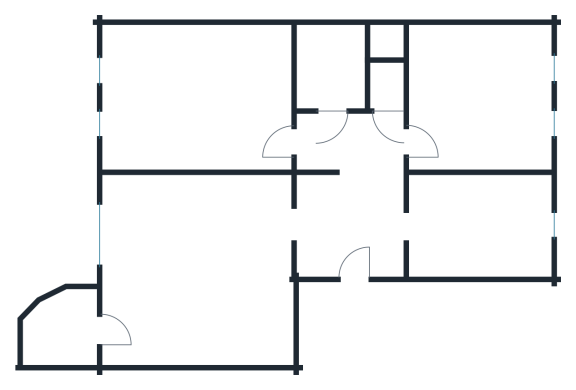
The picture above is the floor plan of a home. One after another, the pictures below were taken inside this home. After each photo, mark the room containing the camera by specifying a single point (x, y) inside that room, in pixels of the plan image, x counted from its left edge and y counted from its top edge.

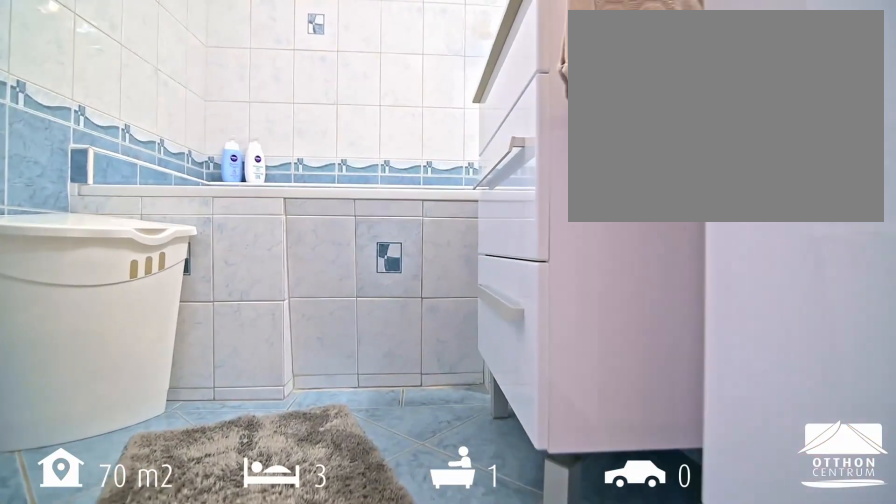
(331, 68)
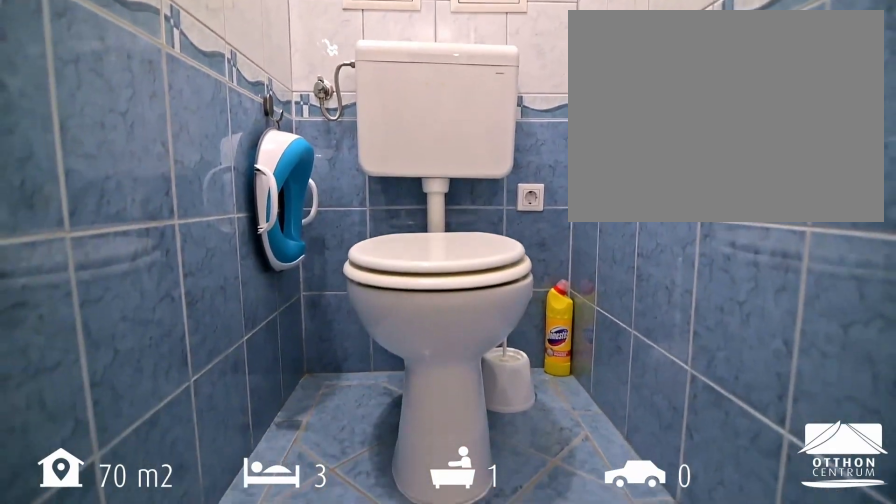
(387, 84)
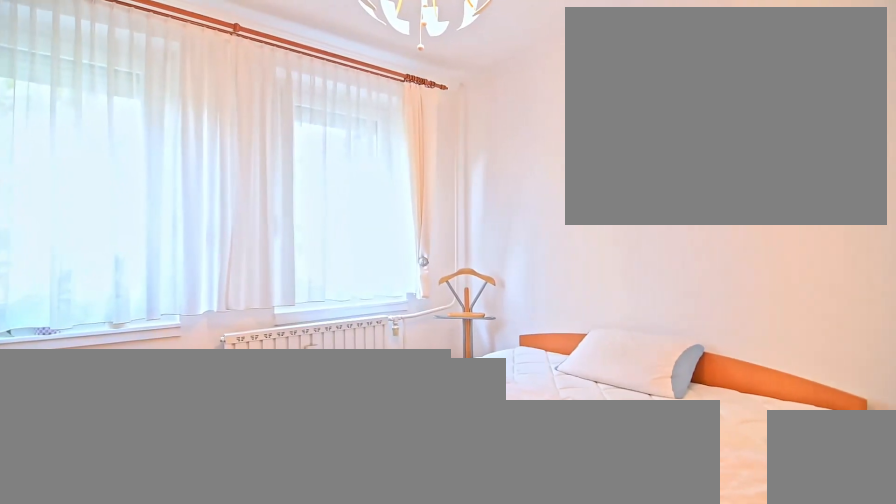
(478, 100)
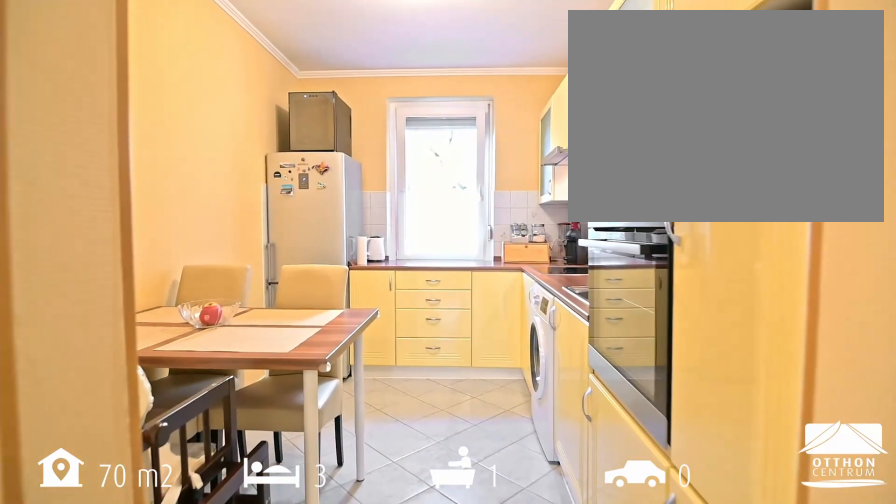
(477, 223)
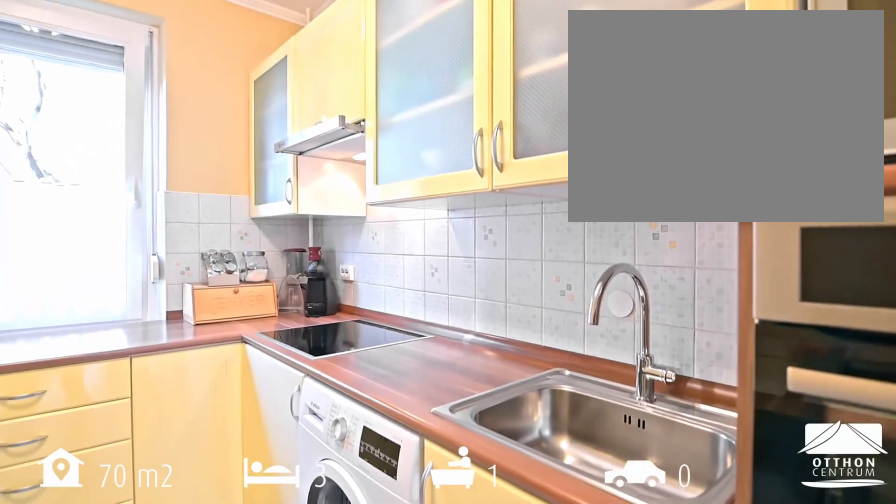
(477, 223)
